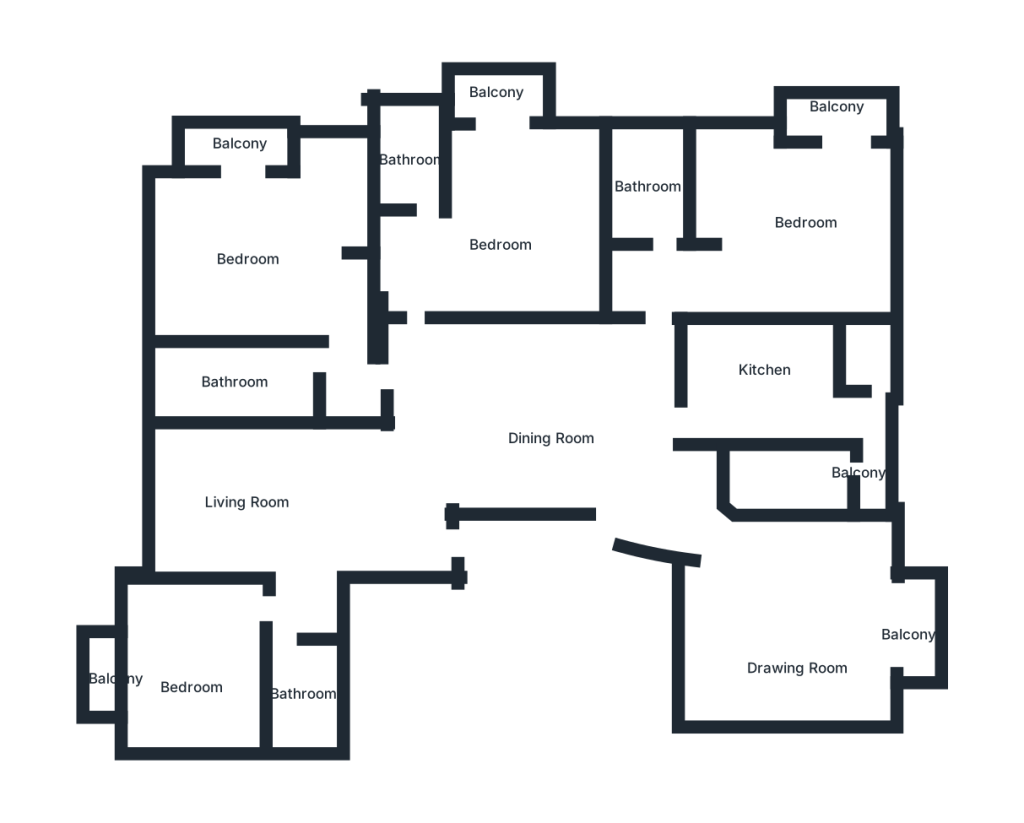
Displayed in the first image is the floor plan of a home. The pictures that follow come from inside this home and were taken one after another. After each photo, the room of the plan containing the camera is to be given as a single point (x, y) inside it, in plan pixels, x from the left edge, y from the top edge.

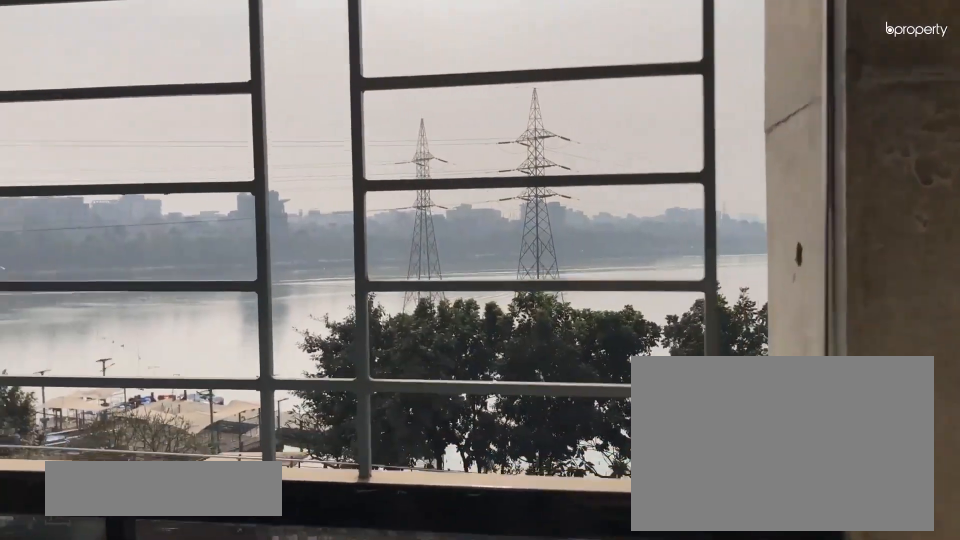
(500, 89)
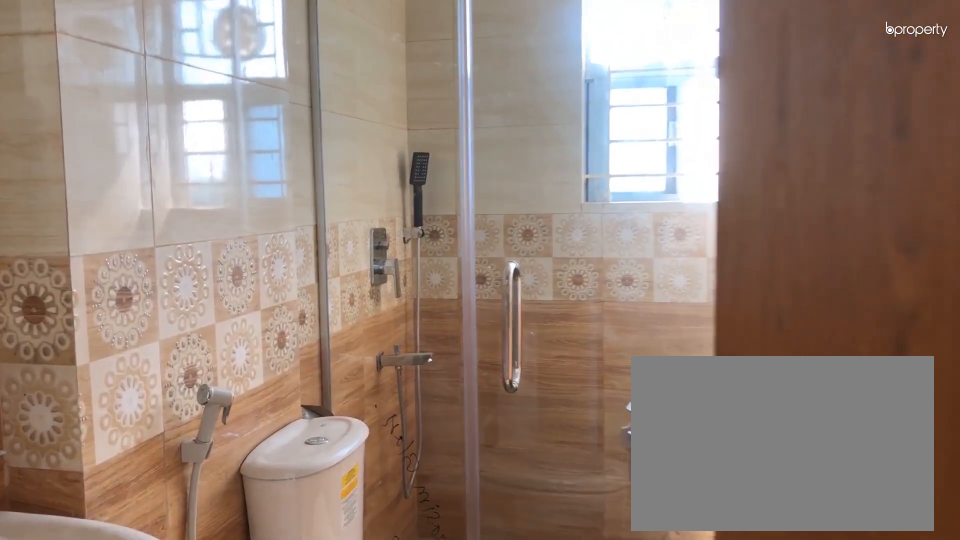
(422, 159)
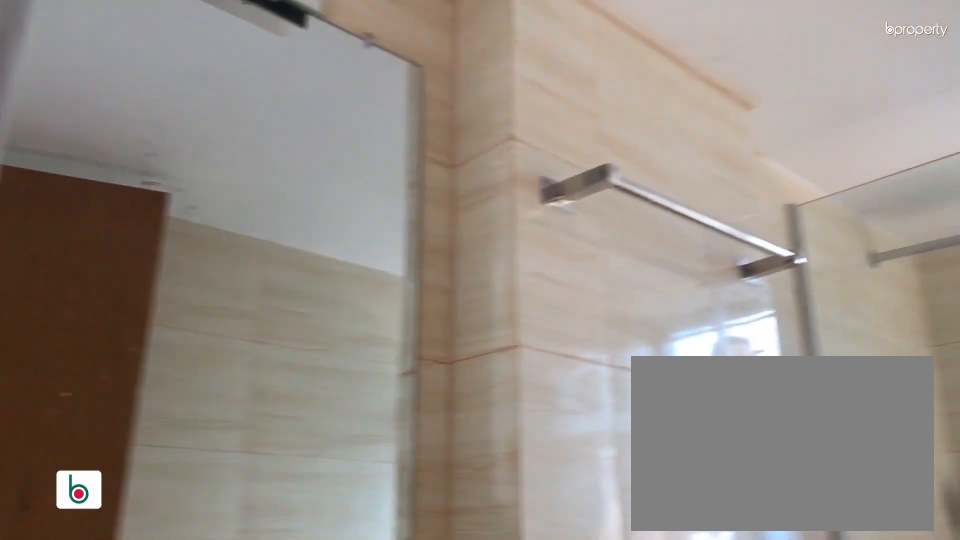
(422, 159)
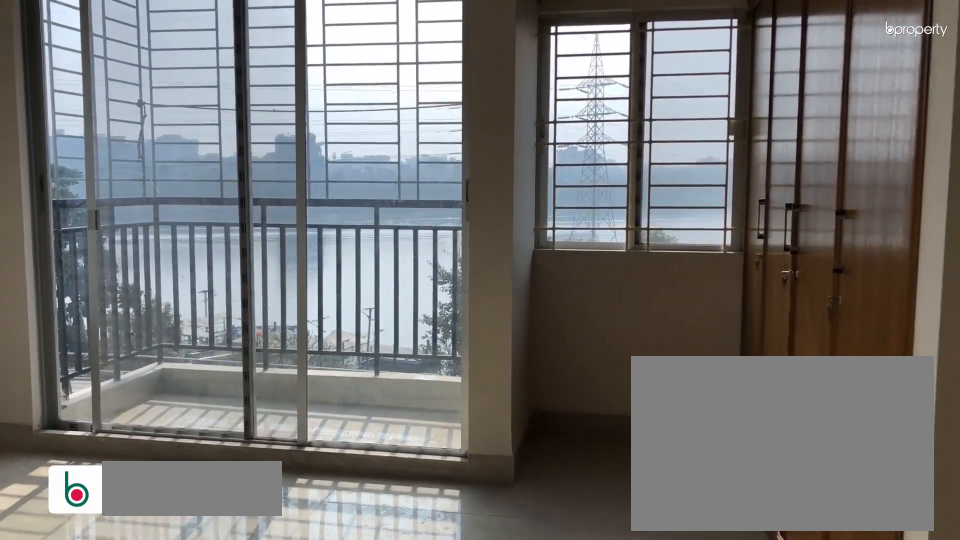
(249, 247)
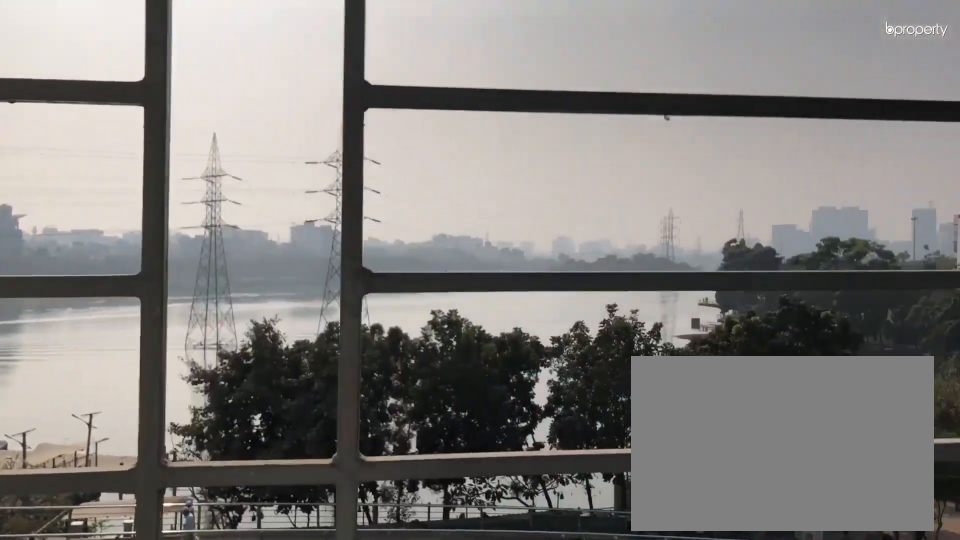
(242, 145)
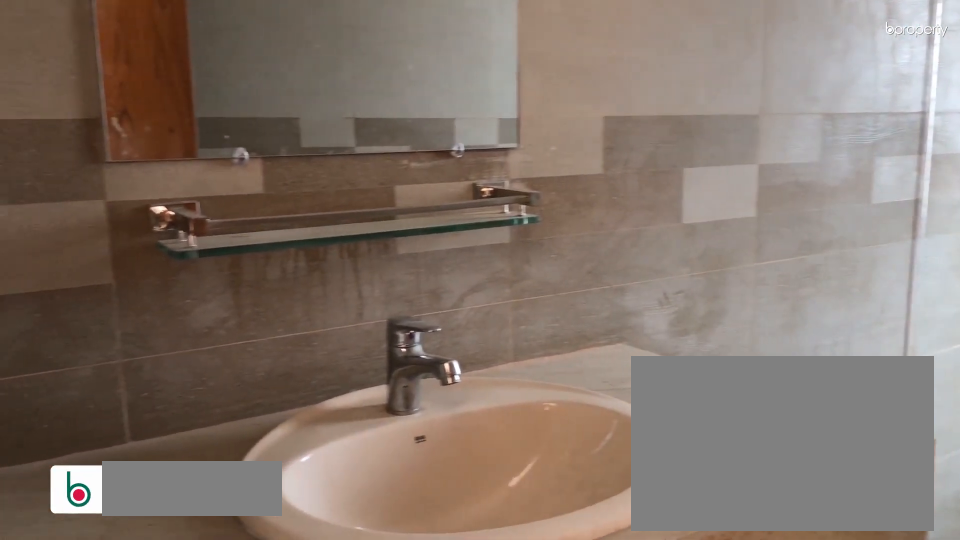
(244, 377)
